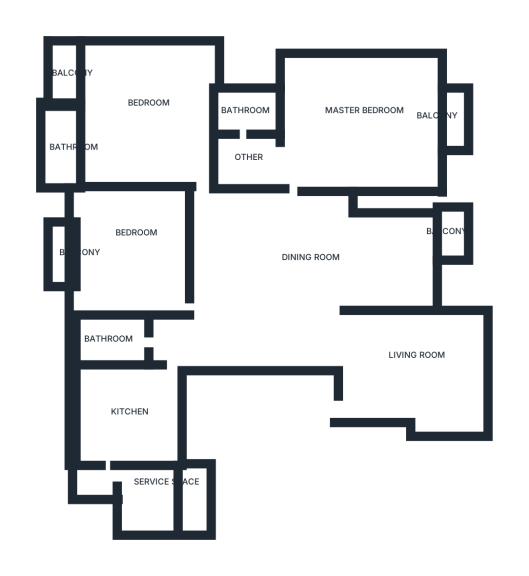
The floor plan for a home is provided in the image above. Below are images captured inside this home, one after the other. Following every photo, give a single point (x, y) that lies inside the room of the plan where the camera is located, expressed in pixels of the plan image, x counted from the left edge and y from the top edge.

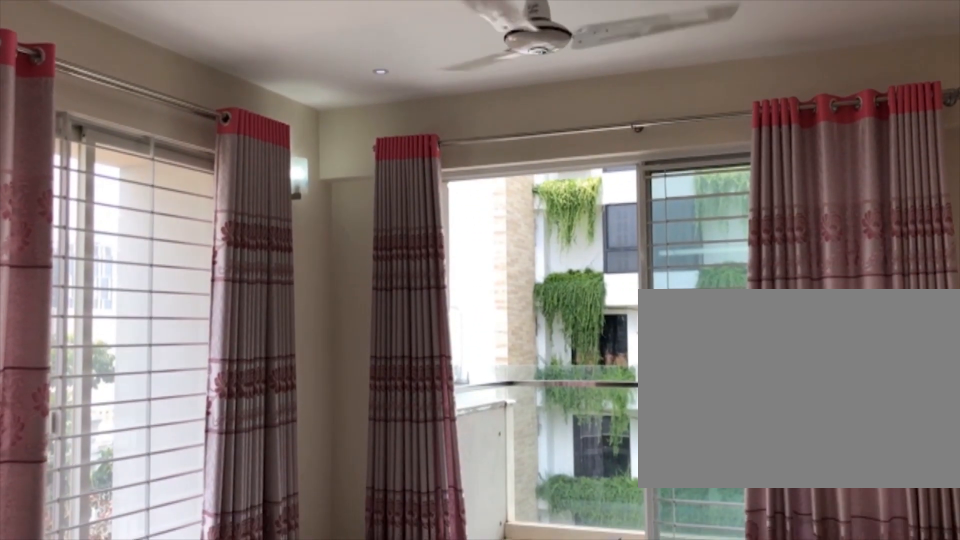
(348, 137)
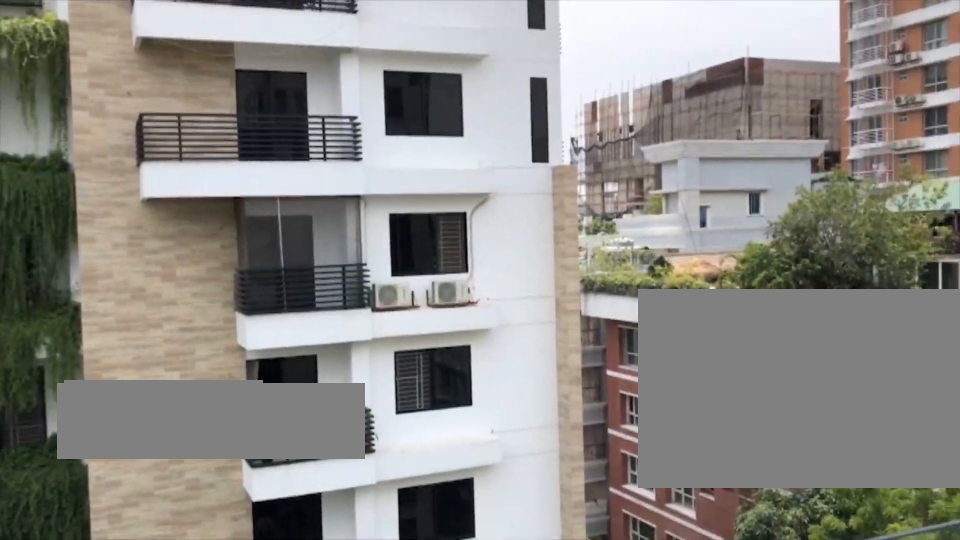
(448, 113)
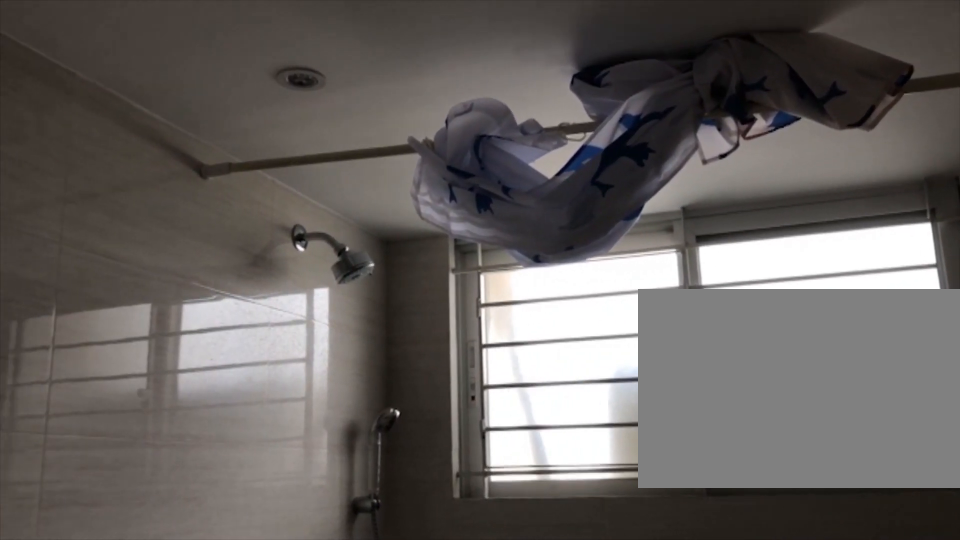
(248, 110)
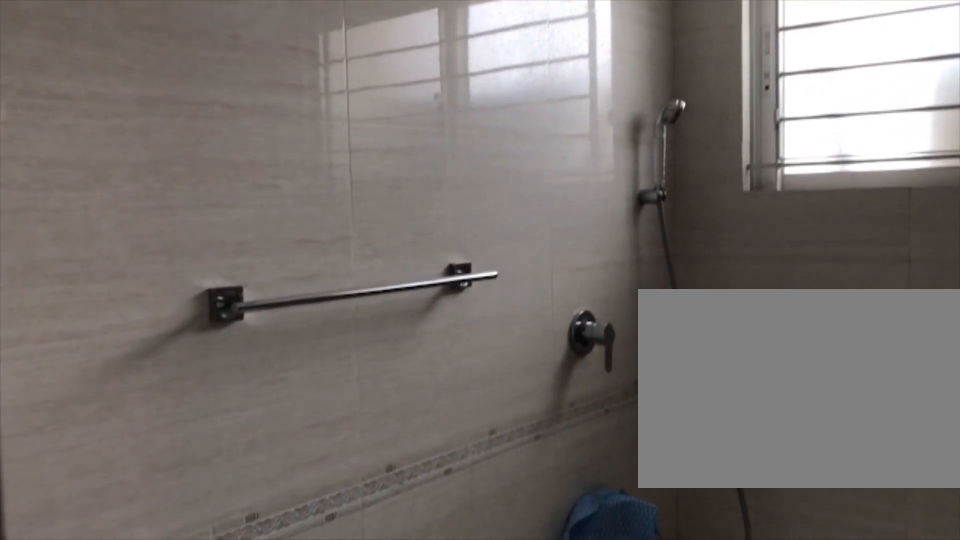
(248, 110)
